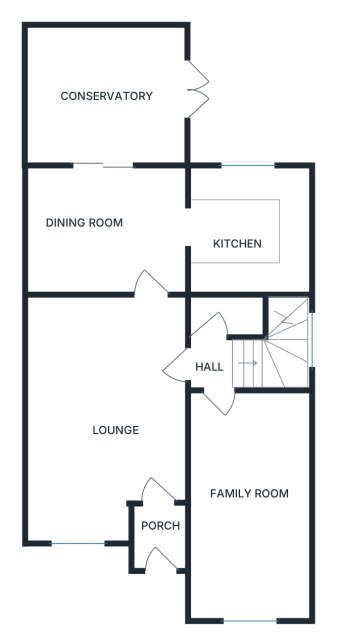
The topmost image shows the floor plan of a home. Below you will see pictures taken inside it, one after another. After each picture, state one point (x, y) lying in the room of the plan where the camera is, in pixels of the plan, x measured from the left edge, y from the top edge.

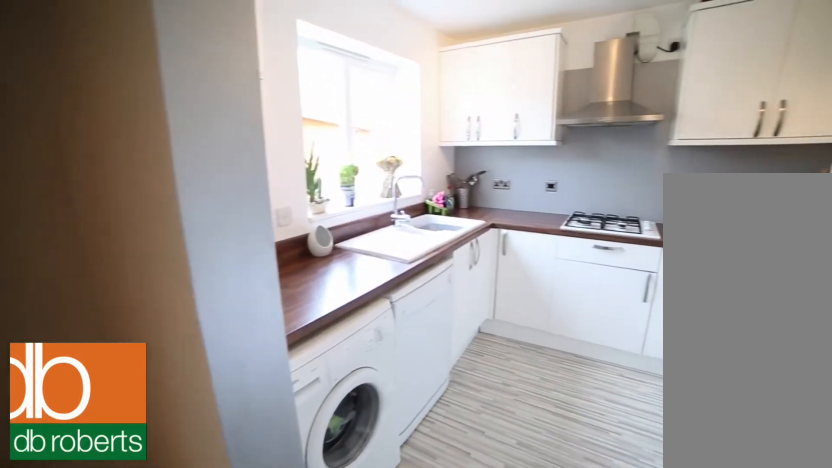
(249, 230)
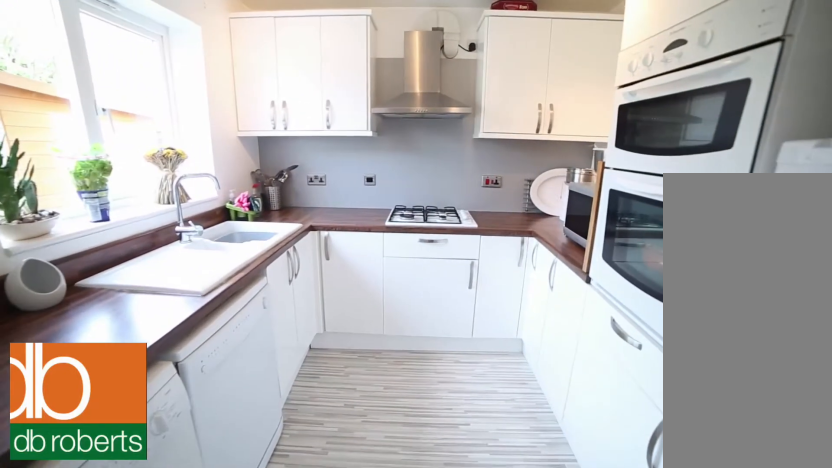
(249, 230)
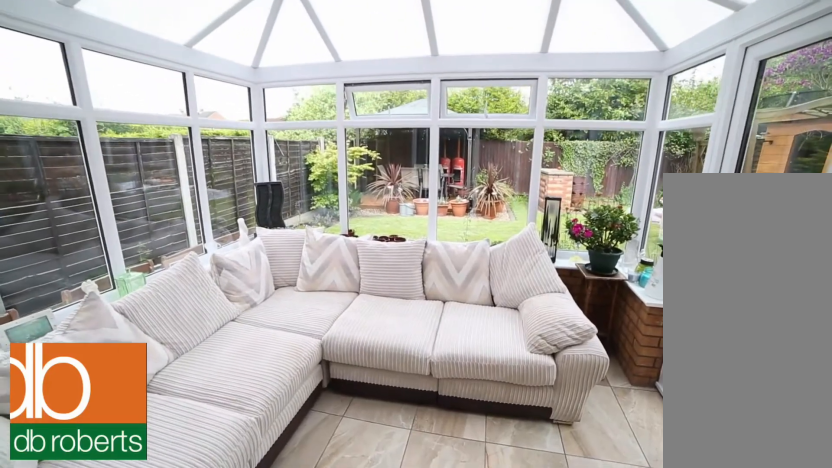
(110, 96)
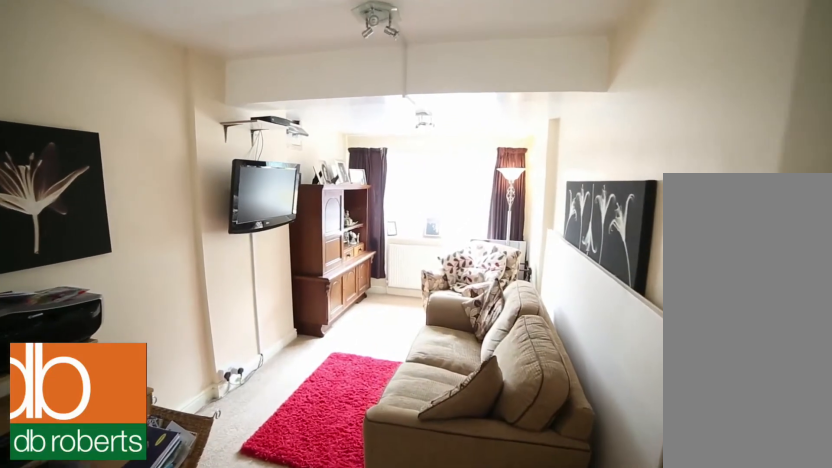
(249, 506)
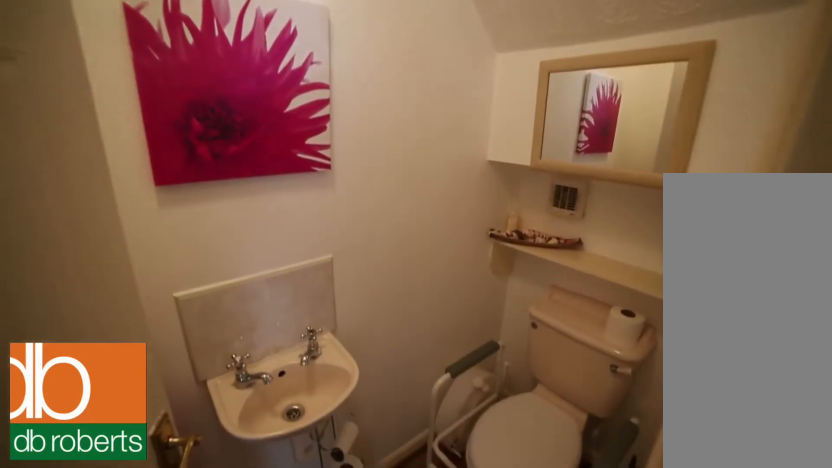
(230, 313)
